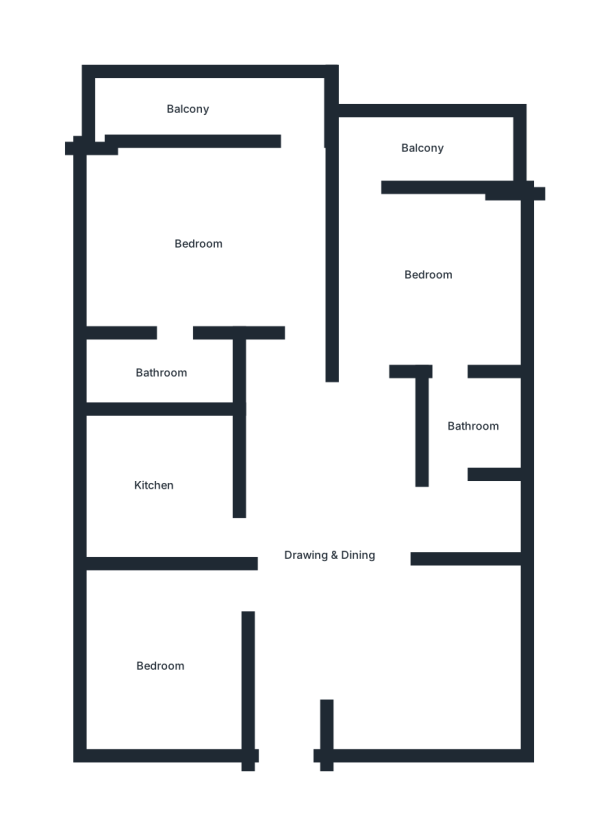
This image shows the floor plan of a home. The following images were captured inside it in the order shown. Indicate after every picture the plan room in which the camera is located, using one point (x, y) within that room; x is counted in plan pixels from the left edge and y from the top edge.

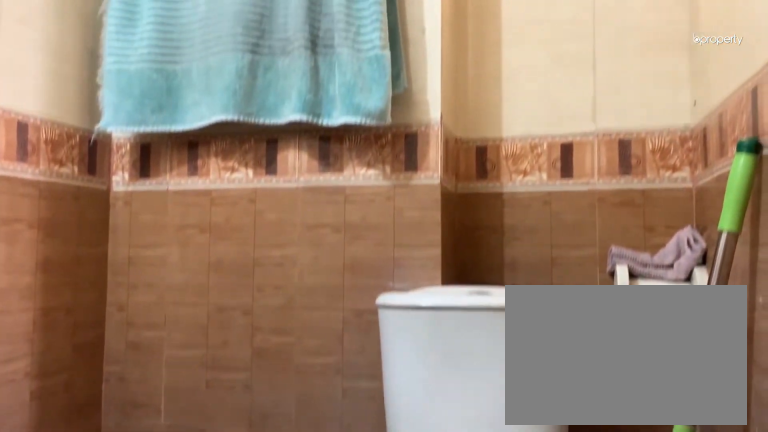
(160, 373)
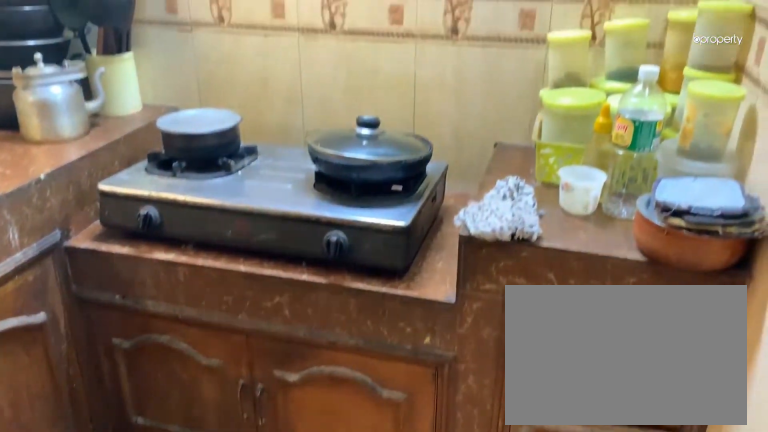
(161, 484)
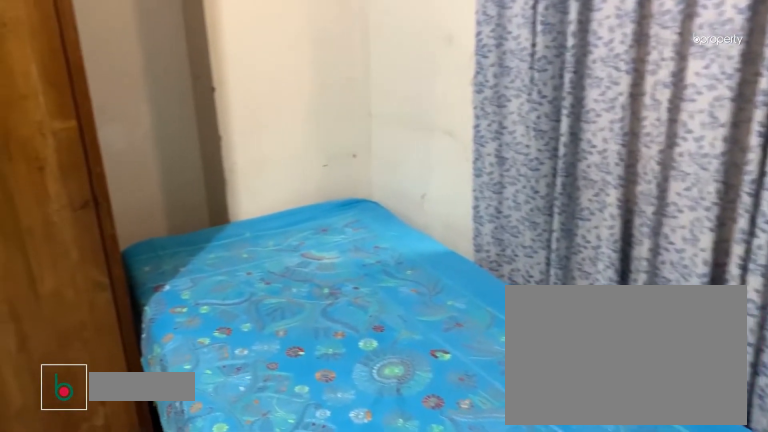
(159, 663)
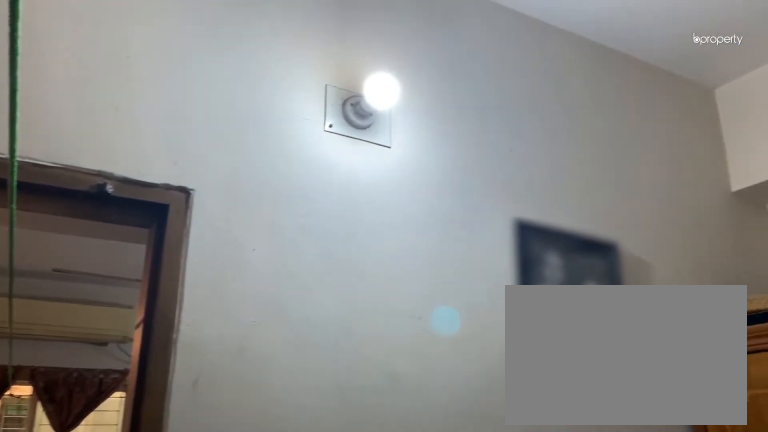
(160, 664)
